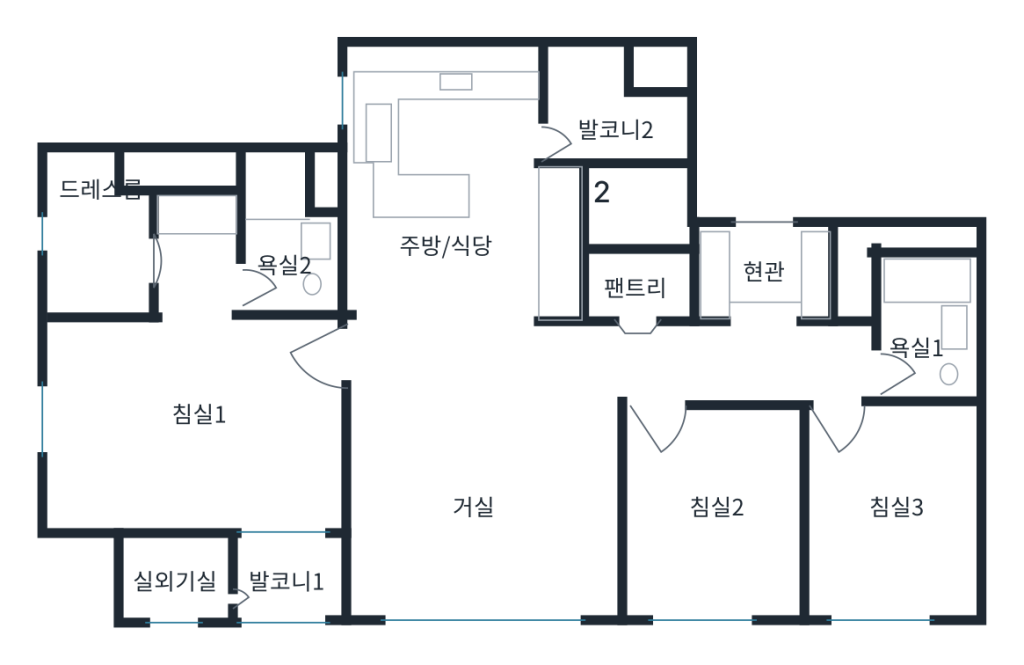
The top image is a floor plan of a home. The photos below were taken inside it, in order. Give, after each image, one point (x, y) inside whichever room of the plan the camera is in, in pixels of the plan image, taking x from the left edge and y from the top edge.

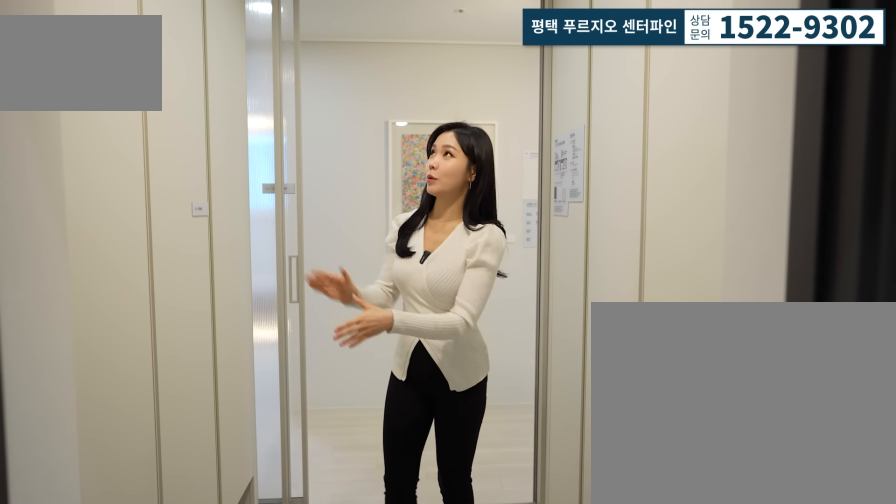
(774, 259)
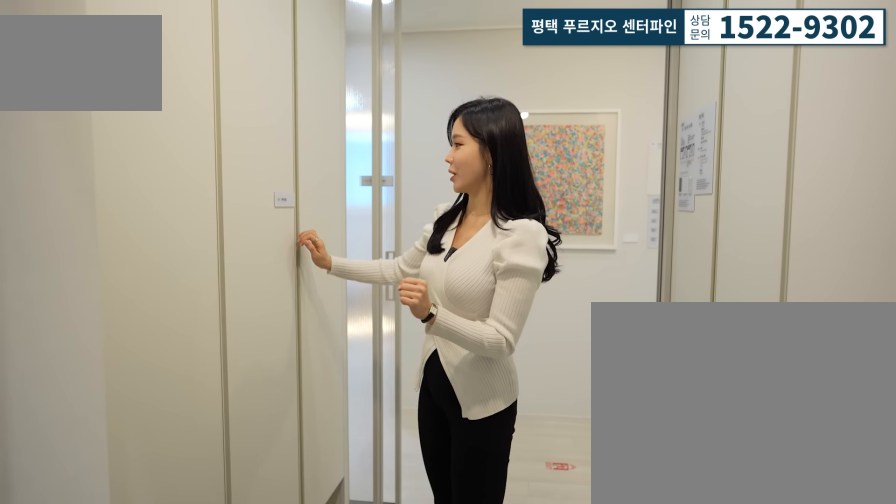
(768, 277)
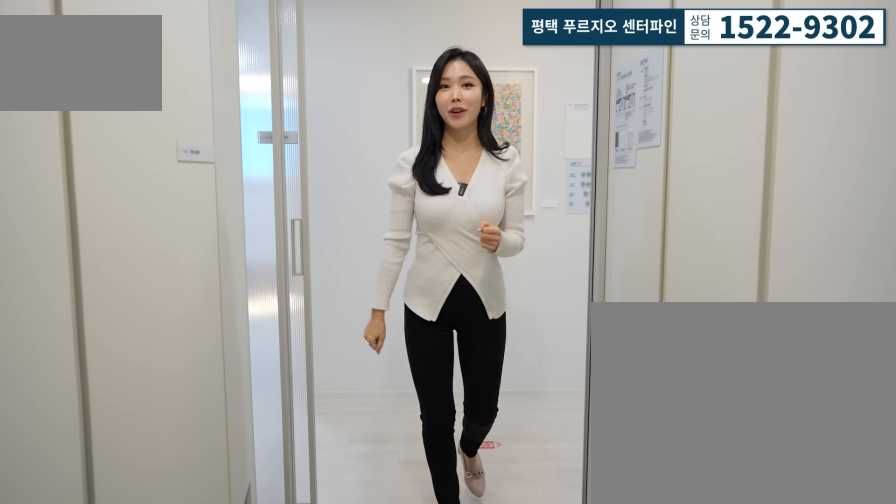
(768, 276)
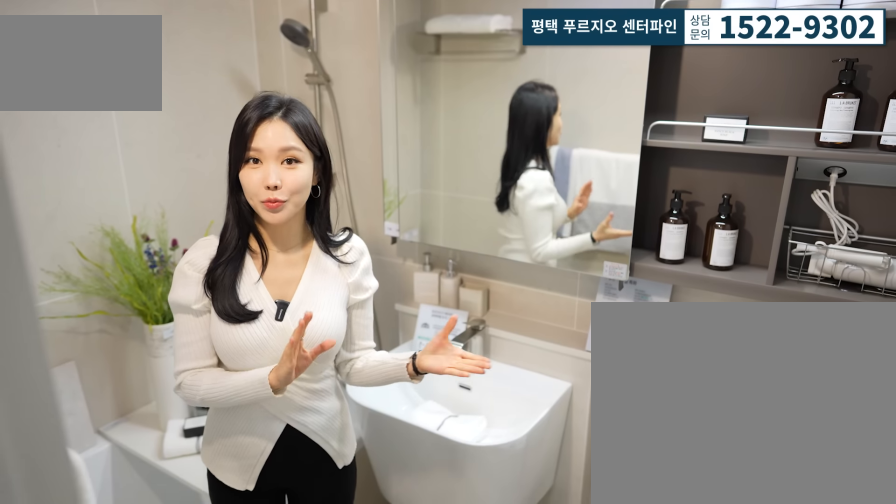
(915, 341)
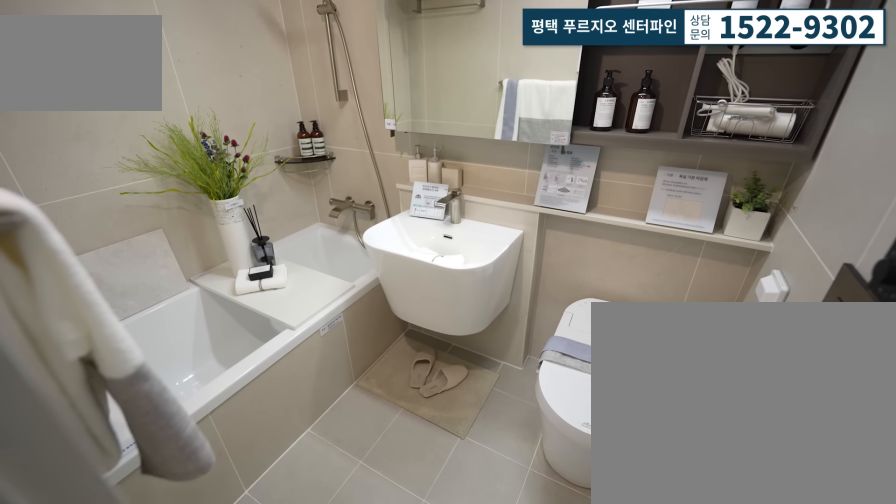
(947, 371)
